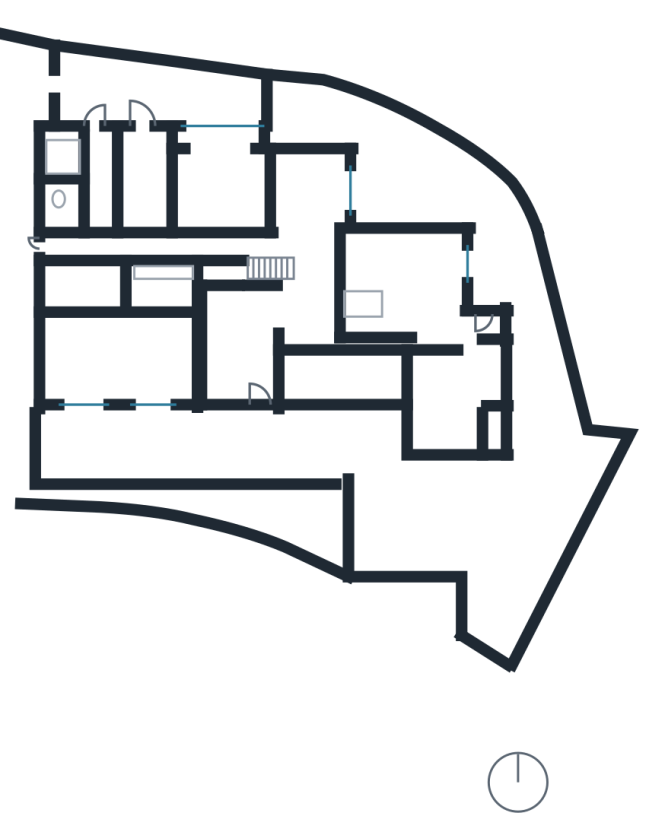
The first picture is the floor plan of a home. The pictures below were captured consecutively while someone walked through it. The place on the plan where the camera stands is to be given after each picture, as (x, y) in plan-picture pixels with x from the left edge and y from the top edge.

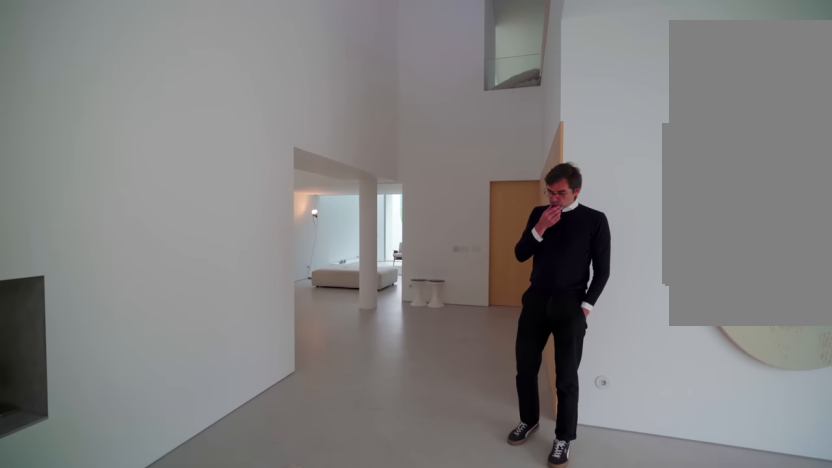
(220, 329)
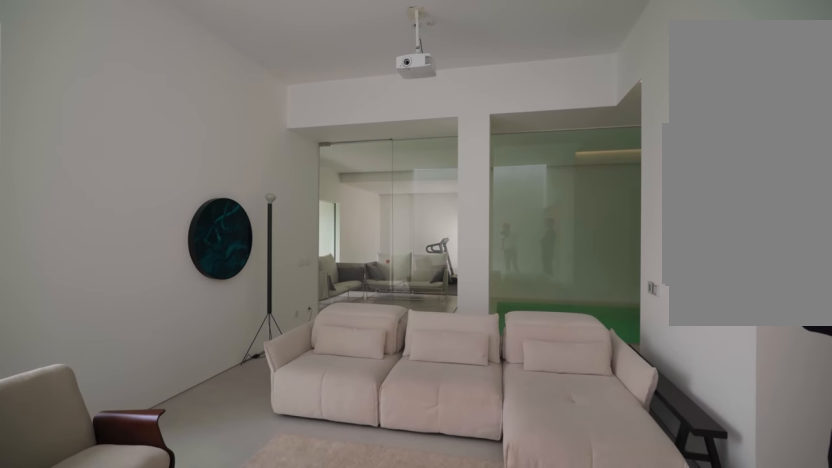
(413, 252)
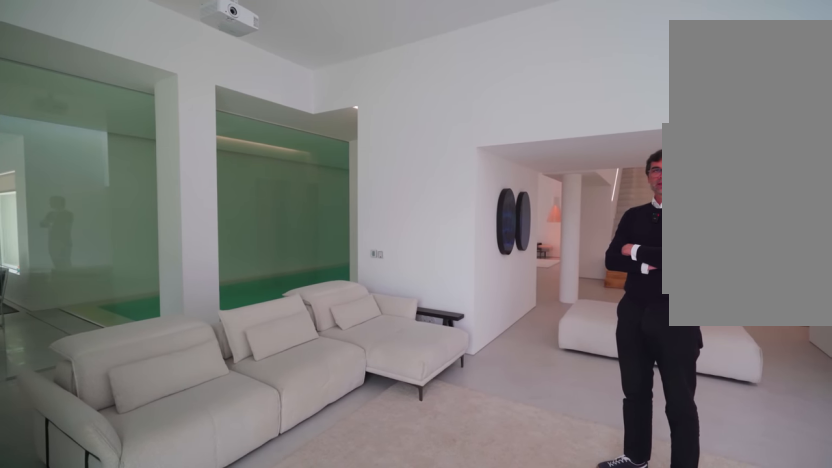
(441, 265)
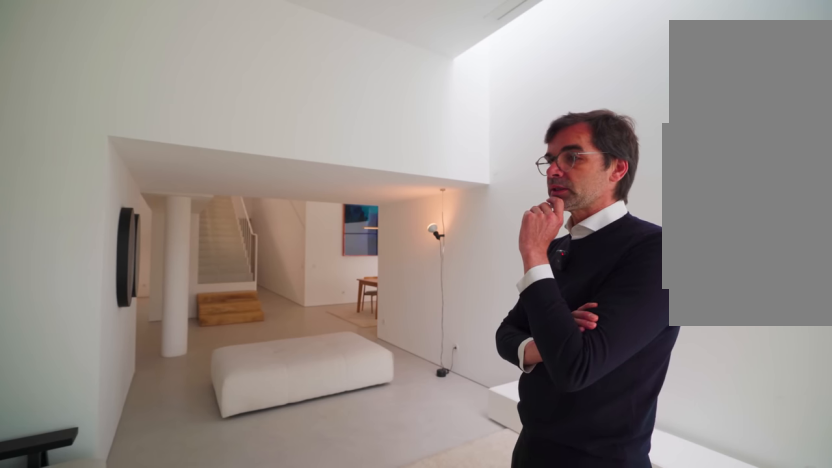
(446, 300)
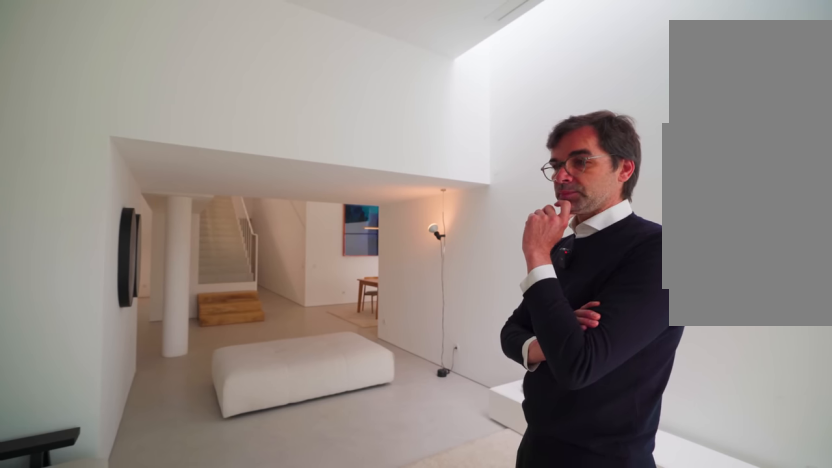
(446, 300)
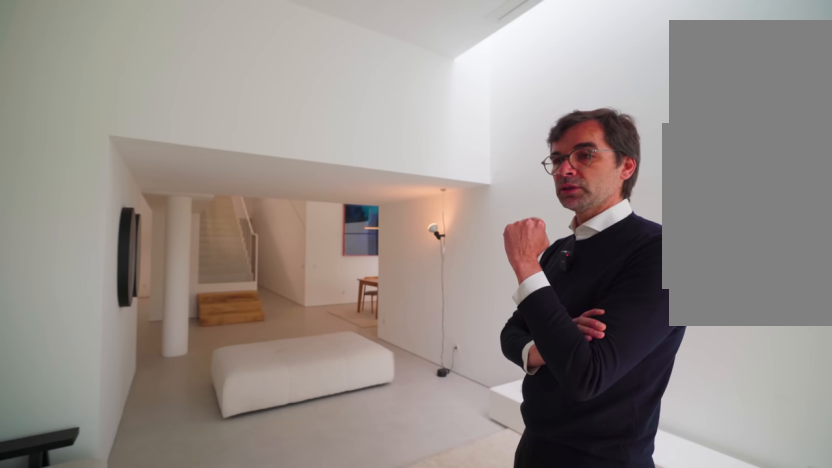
(446, 300)
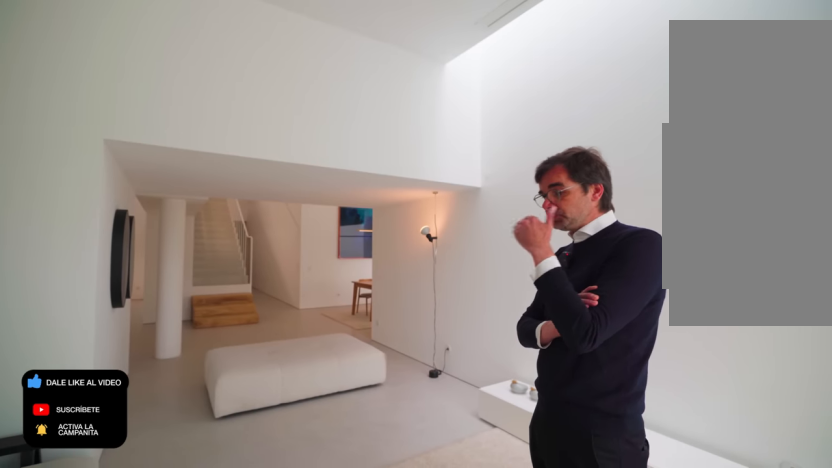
(446, 301)
